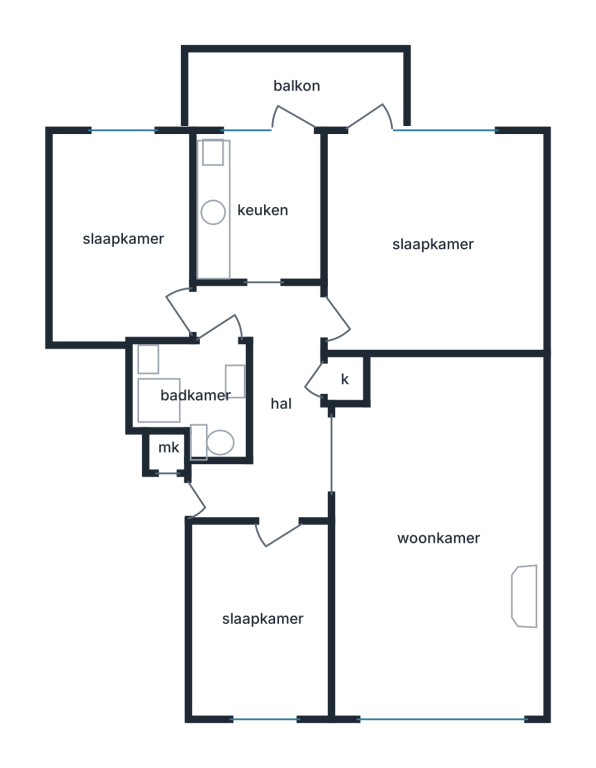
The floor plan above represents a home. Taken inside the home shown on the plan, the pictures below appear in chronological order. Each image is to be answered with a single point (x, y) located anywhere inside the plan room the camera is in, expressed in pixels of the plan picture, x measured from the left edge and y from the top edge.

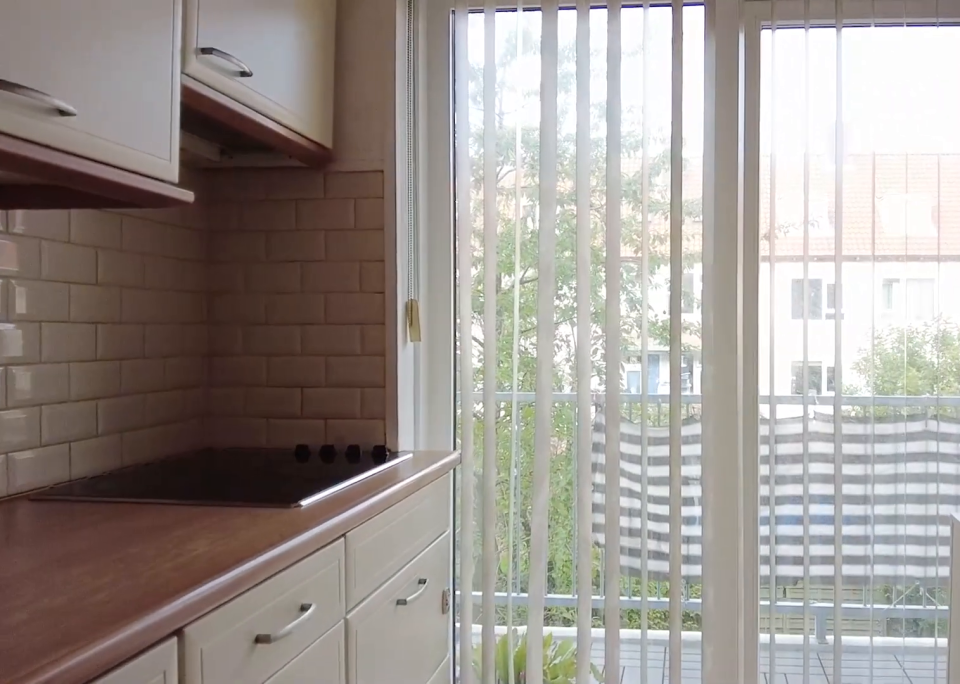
(260, 210)
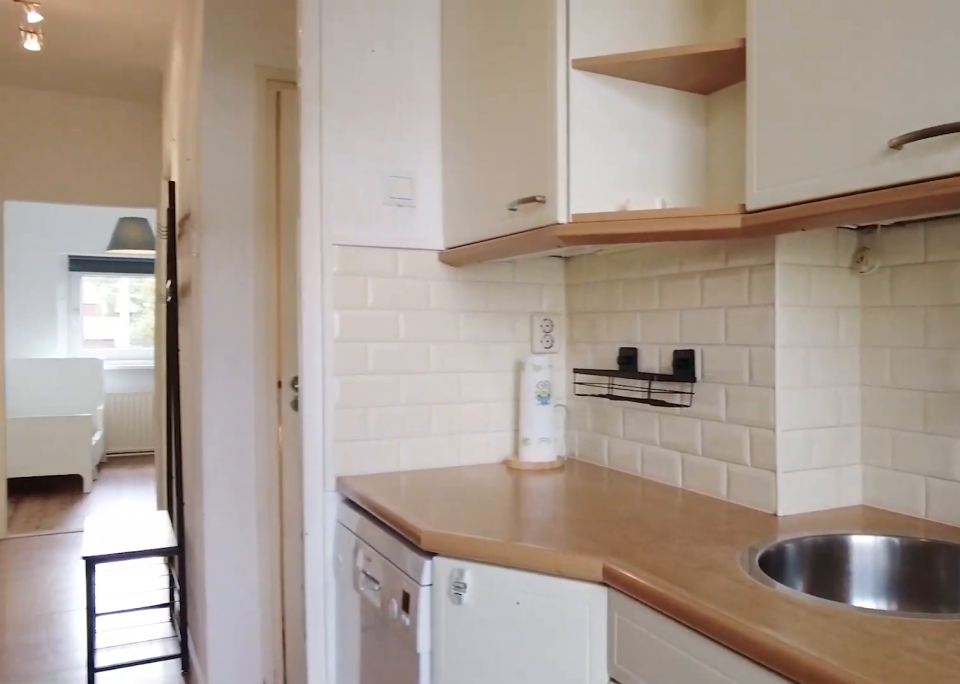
(260, 210)
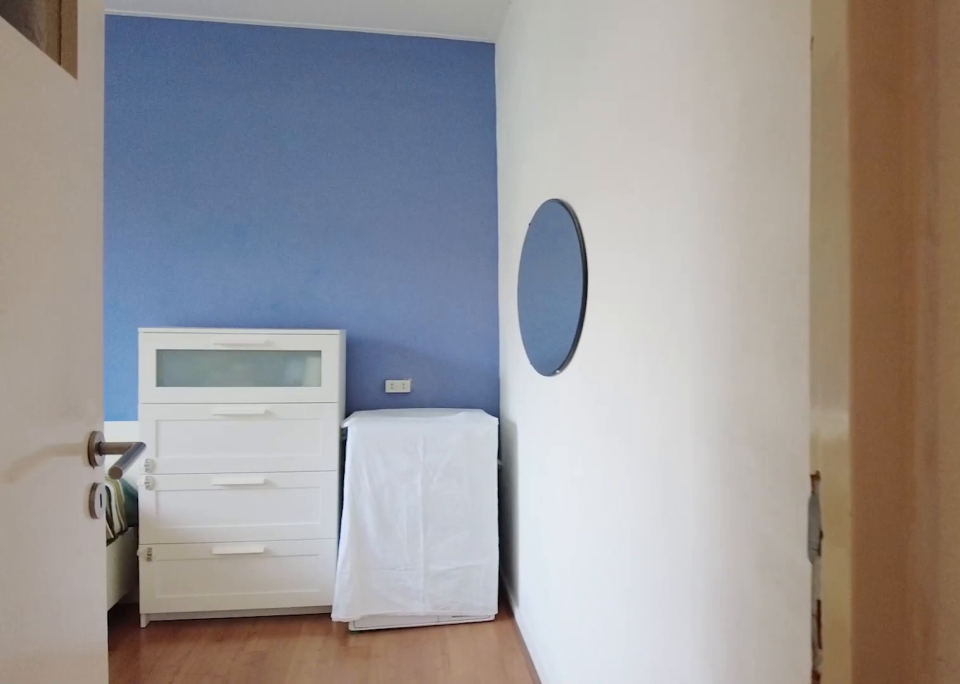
(272, 403)
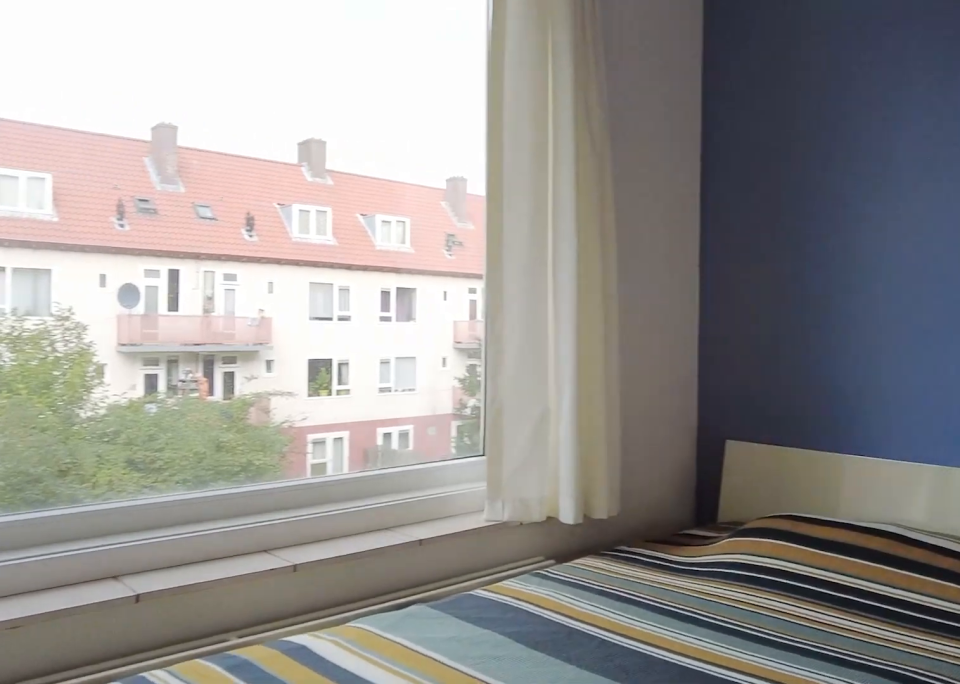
(432, 242)
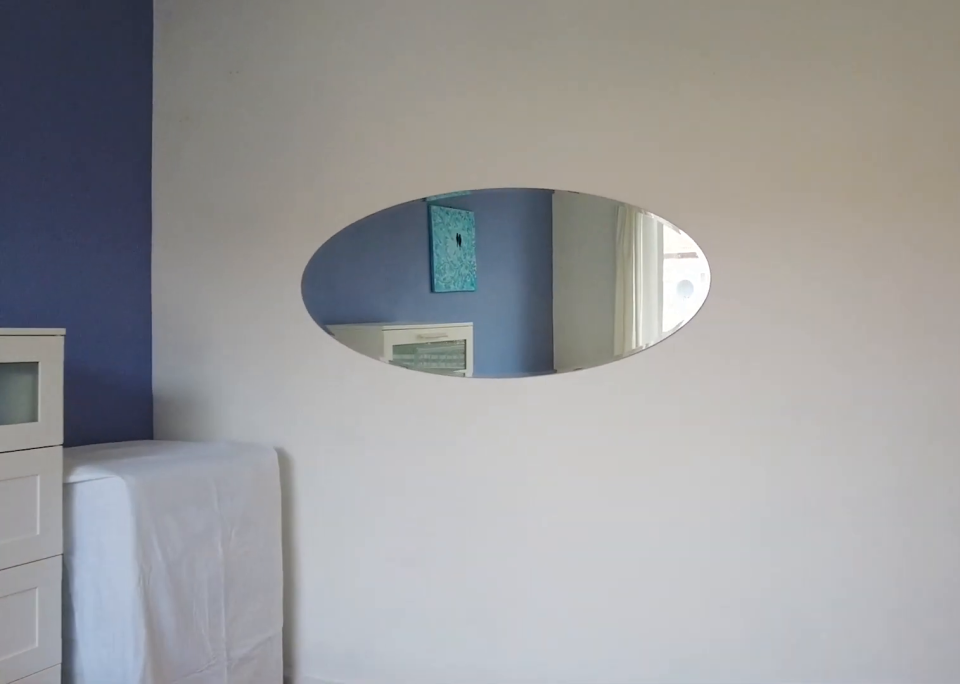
(432, 242)
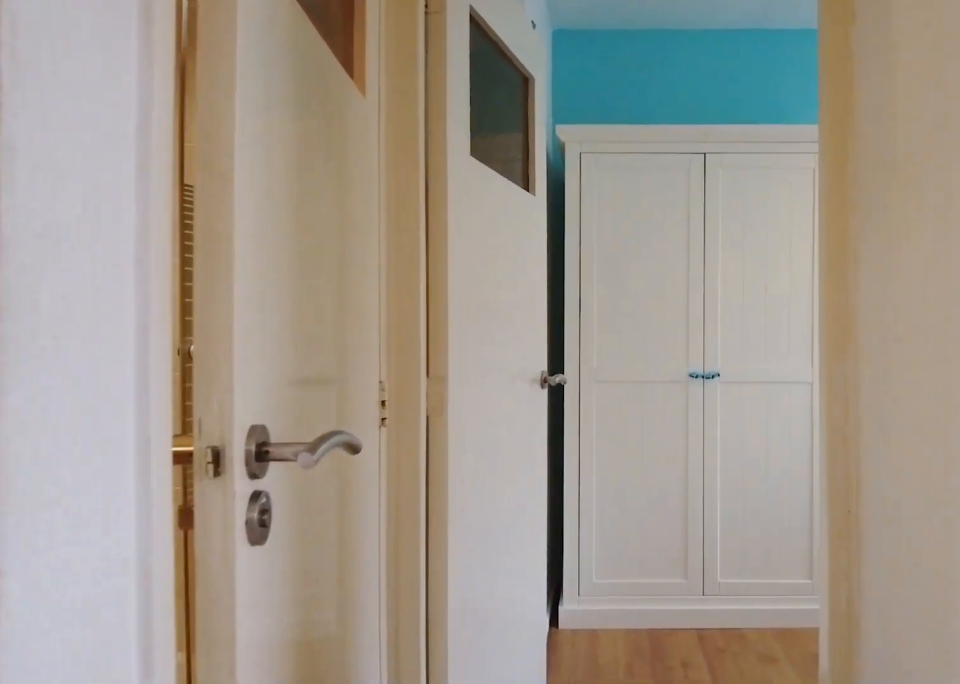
(272, 402)
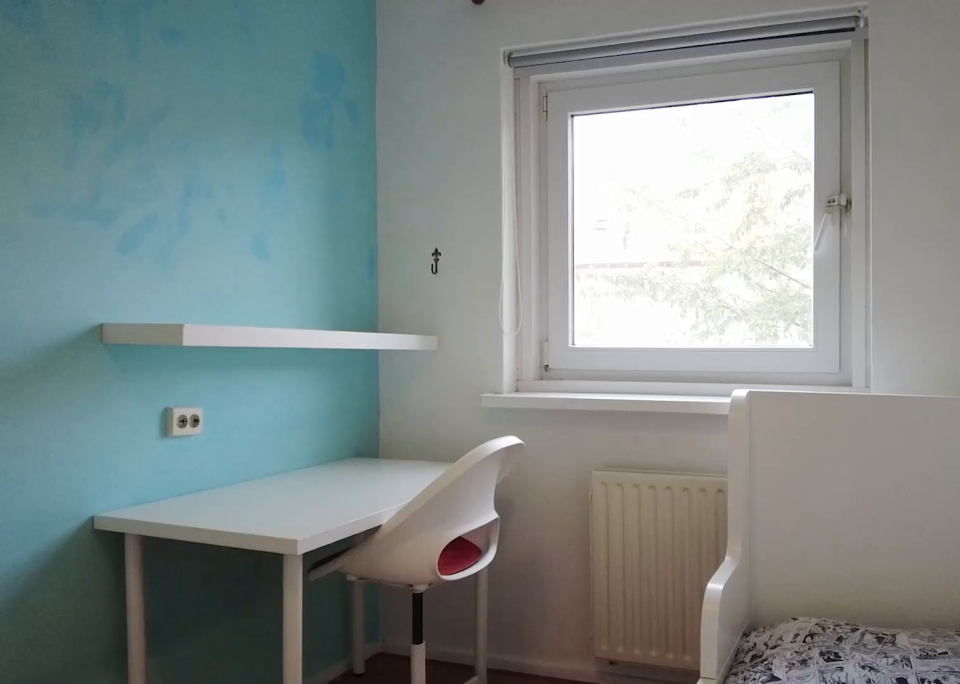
(125, 237)
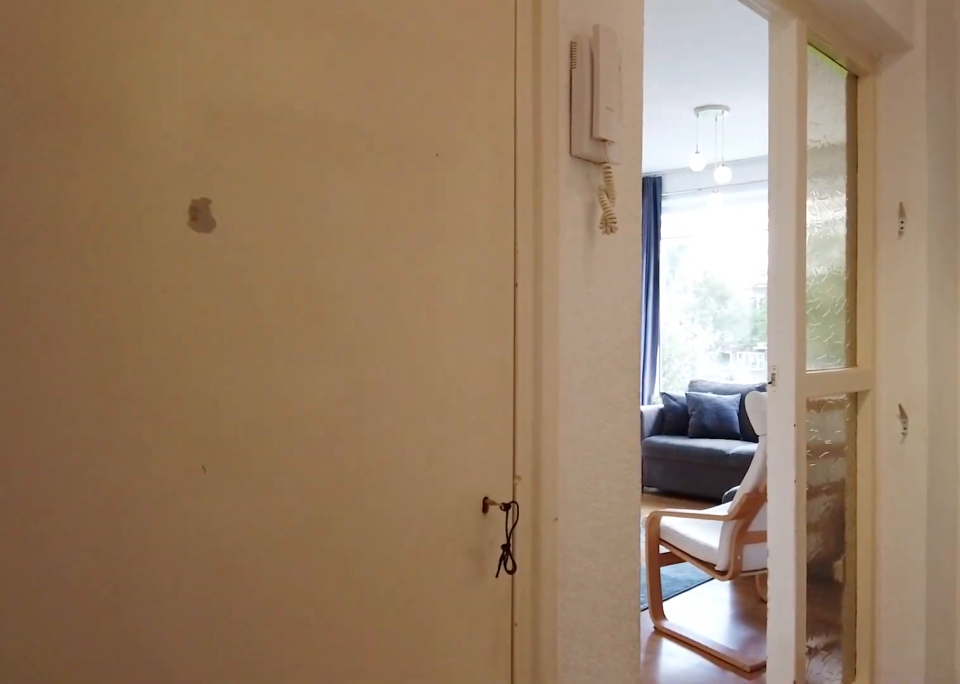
(272, 402)
